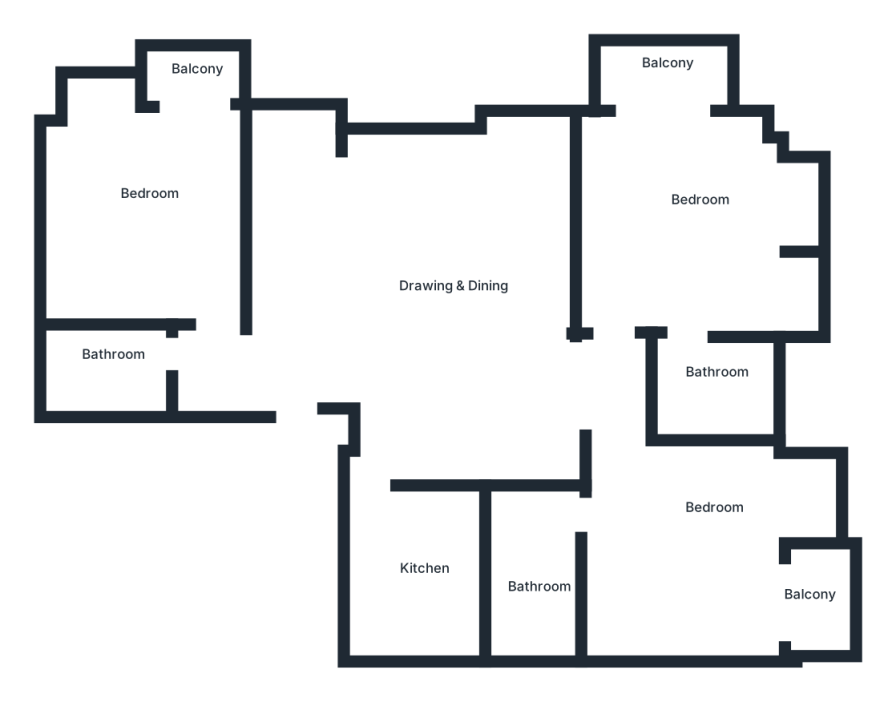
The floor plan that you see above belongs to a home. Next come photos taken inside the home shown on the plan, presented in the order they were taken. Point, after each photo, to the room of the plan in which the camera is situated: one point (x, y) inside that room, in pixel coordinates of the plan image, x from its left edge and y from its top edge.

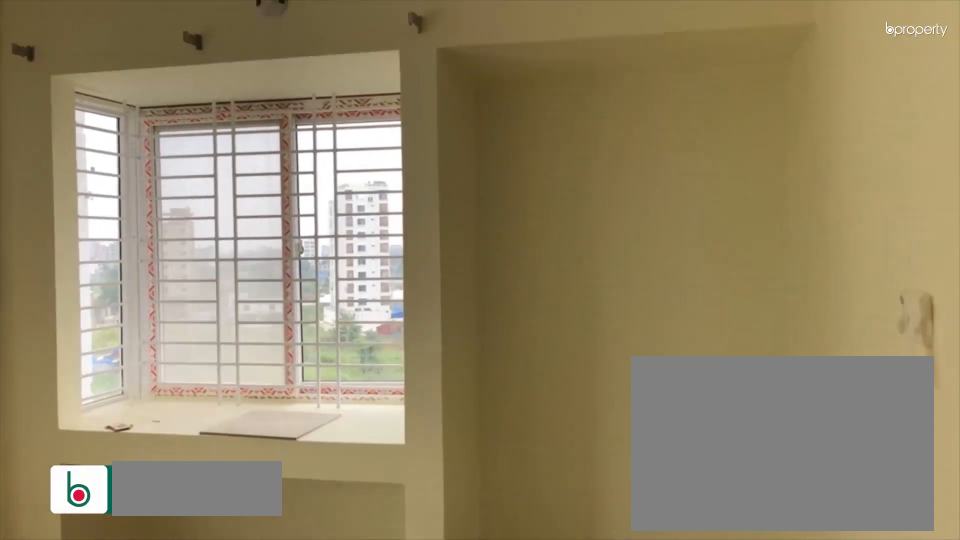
(682, 222)
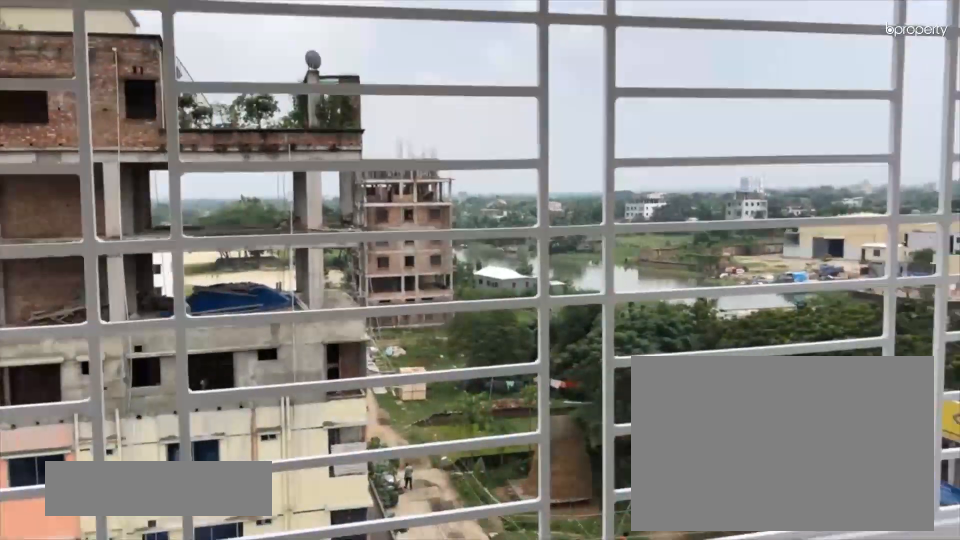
(668, 91)
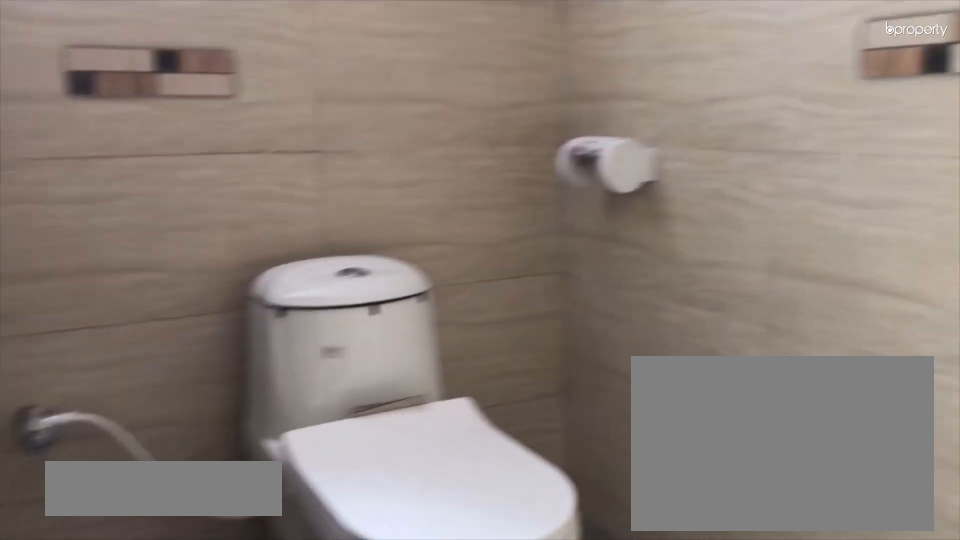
(711, 376)
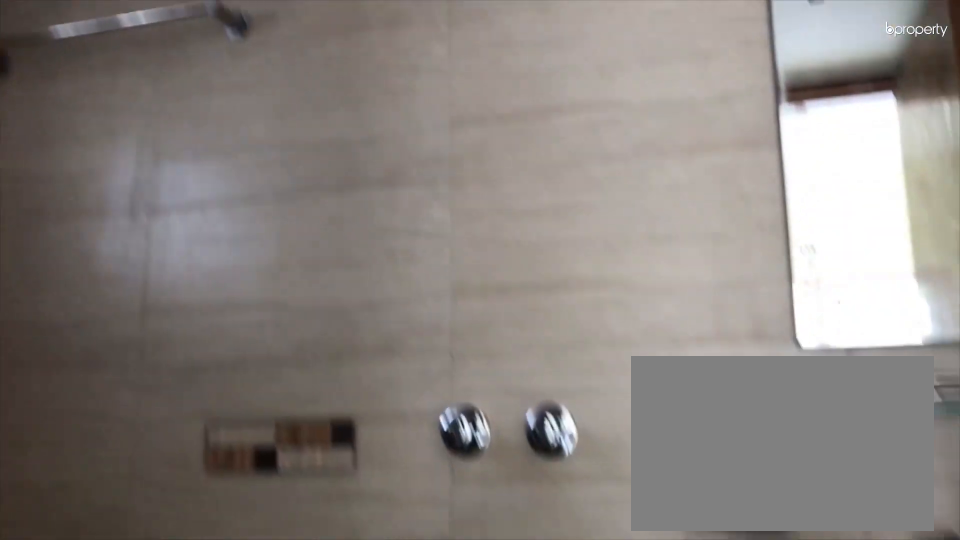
(711, 376)
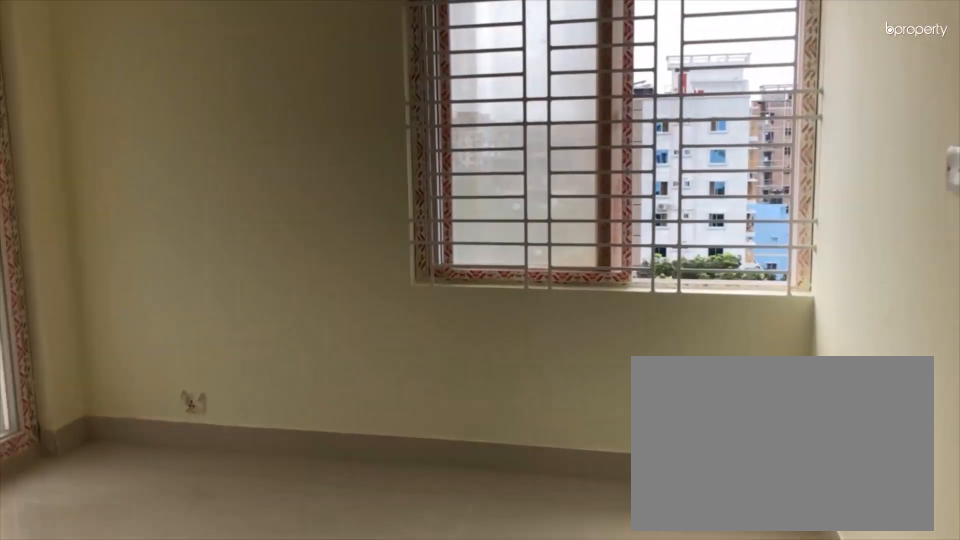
(693, 559)
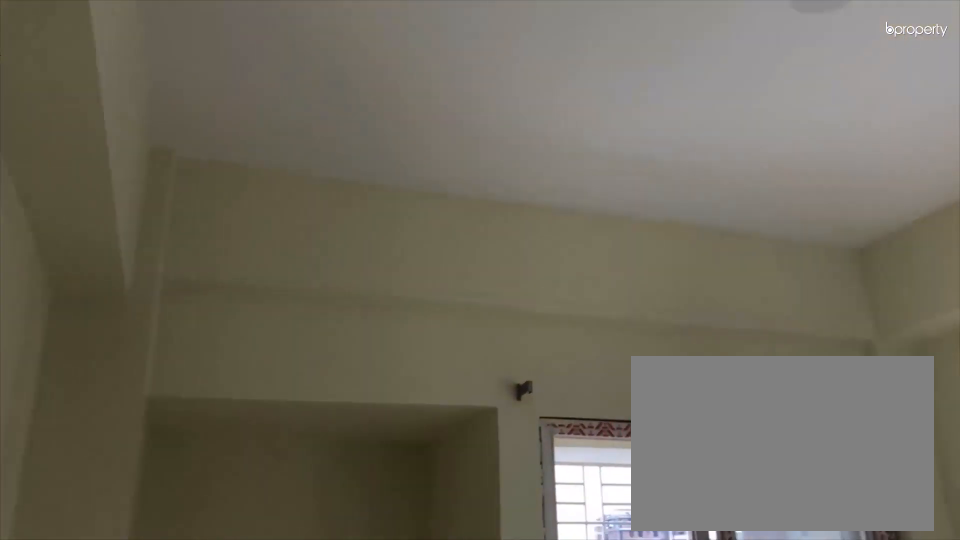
(693, 559)
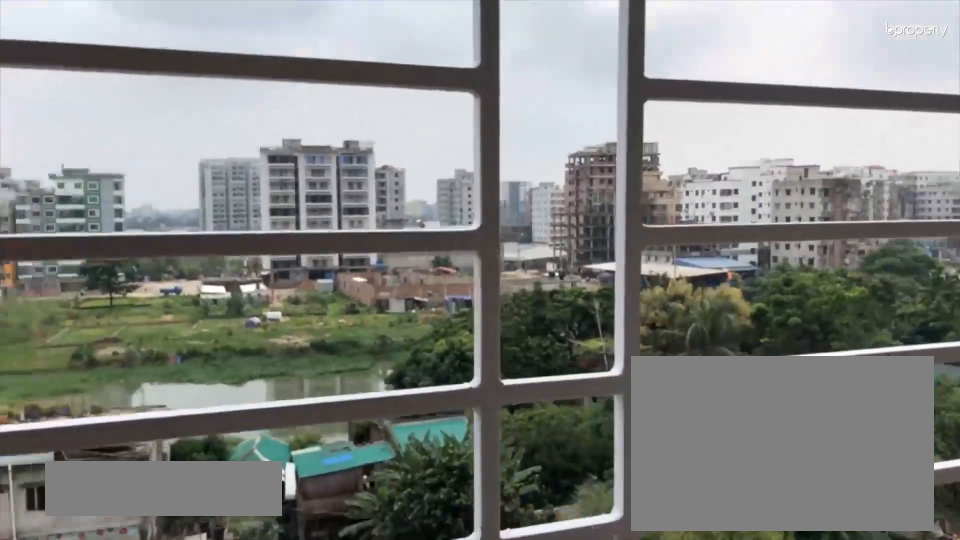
(821, 603)
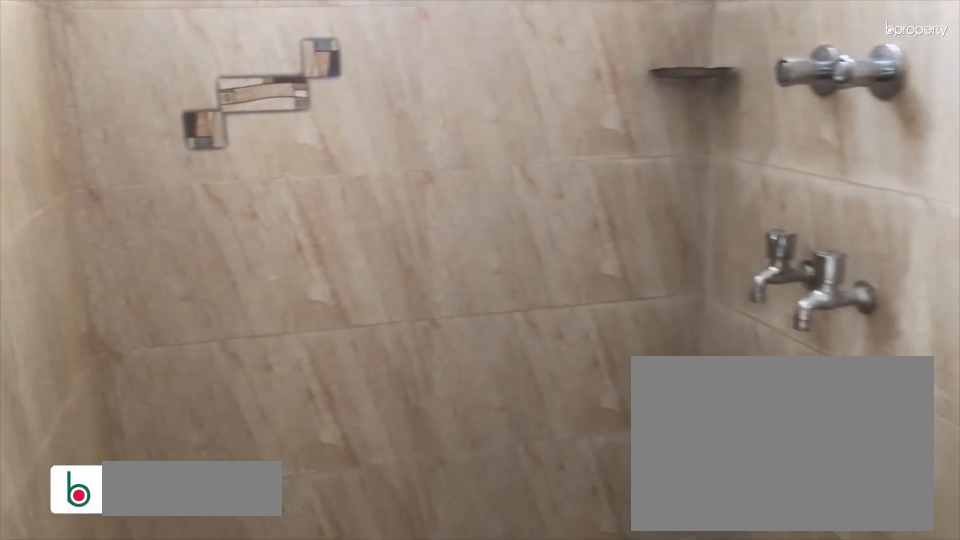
(535, 544)
